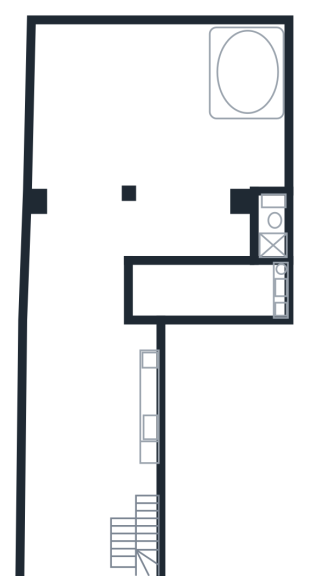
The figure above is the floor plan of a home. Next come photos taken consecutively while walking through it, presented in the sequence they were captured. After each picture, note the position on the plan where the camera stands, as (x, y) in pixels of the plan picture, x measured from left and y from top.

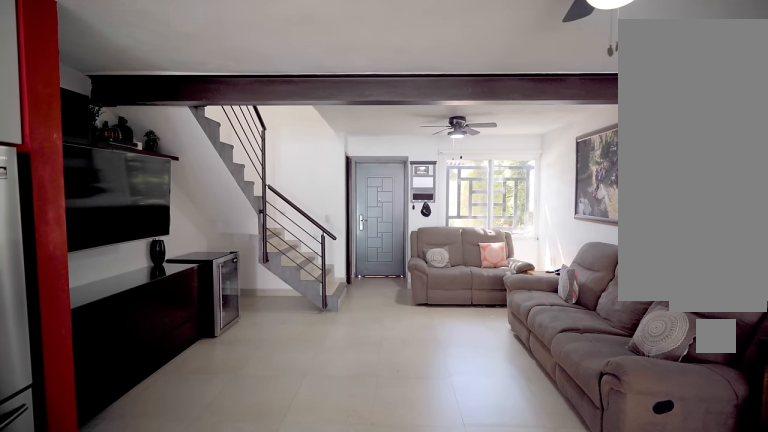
(109, 462)
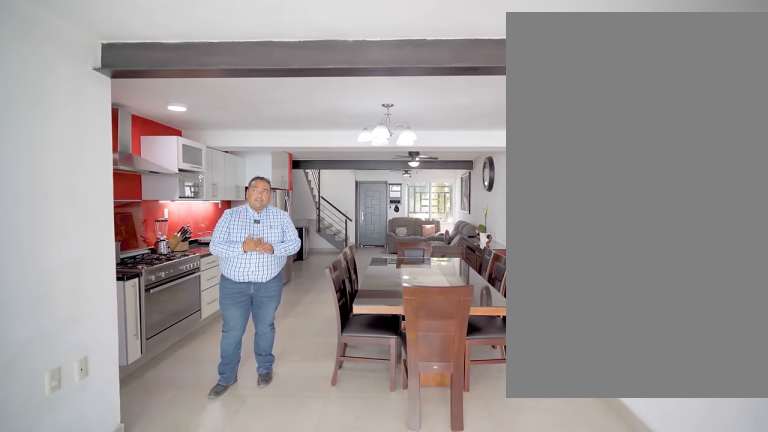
(113, 350)
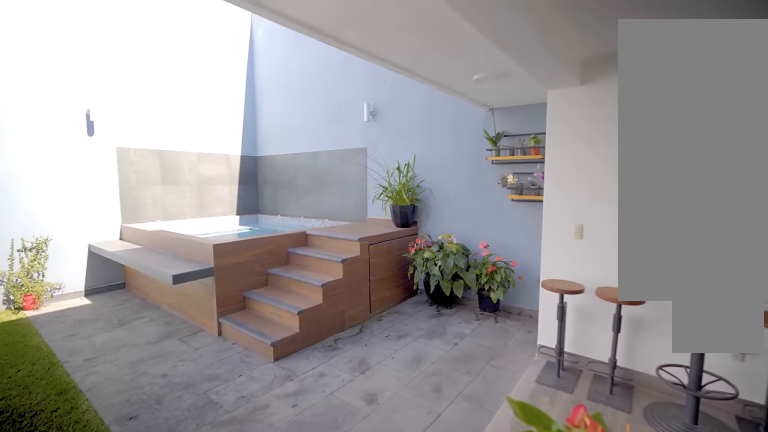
(139, 250)
